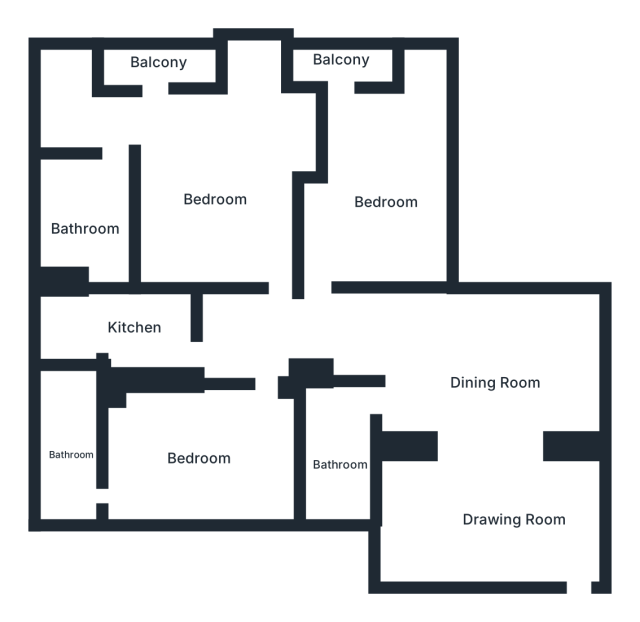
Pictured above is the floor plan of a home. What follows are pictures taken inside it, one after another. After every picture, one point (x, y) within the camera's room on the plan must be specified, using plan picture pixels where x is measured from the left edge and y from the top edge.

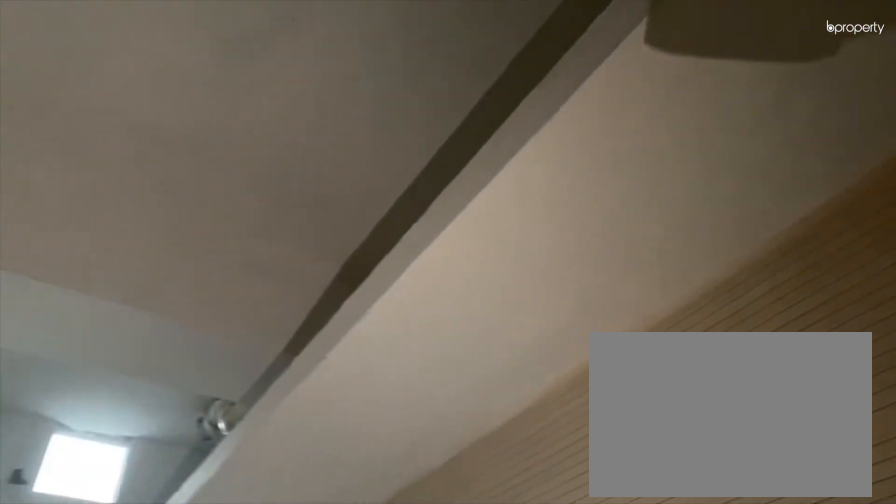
(132, 326)
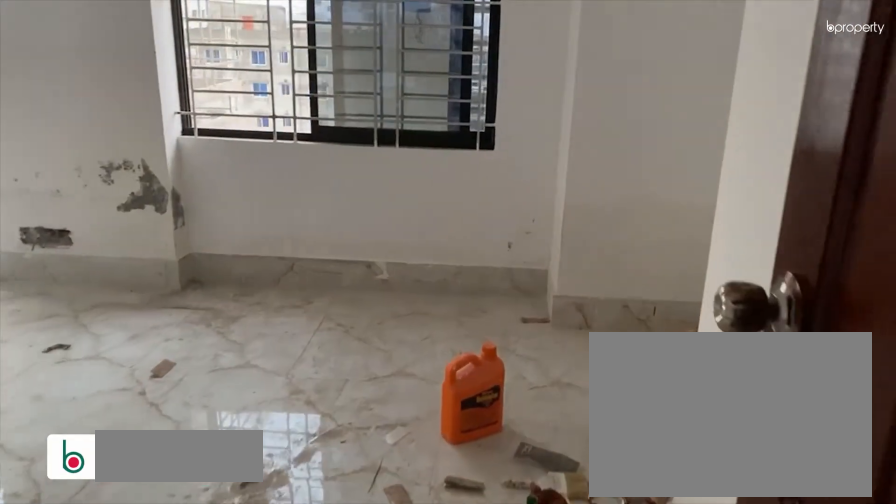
(220, 196)
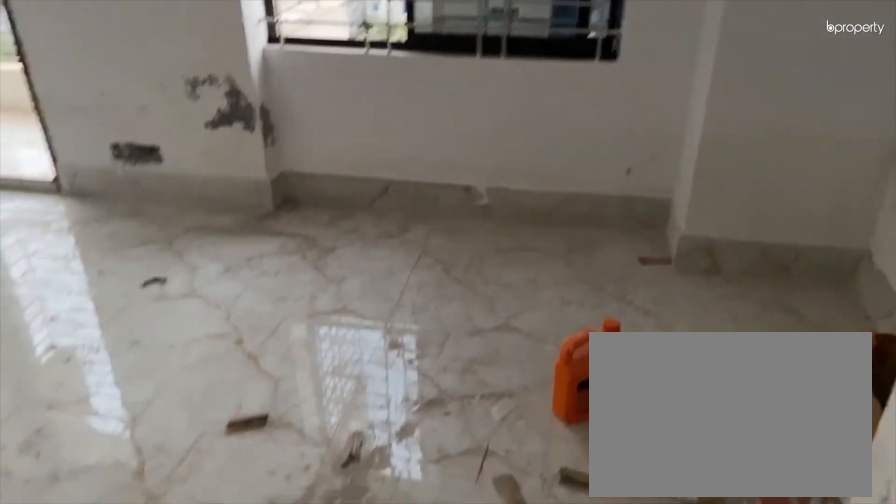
(220, 196)
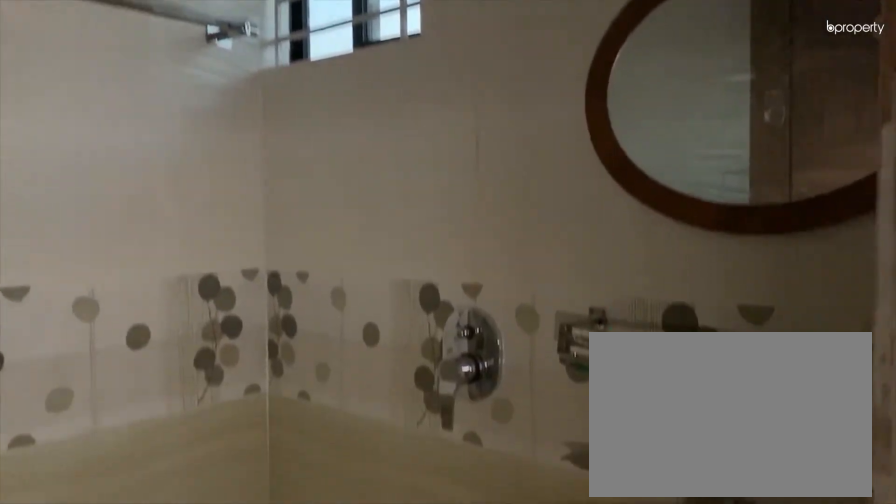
(85, 229)
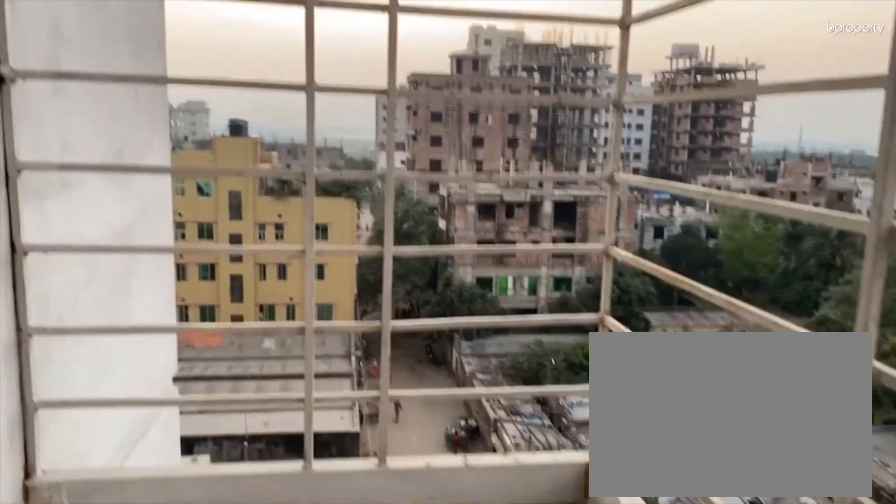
(159, 67)
